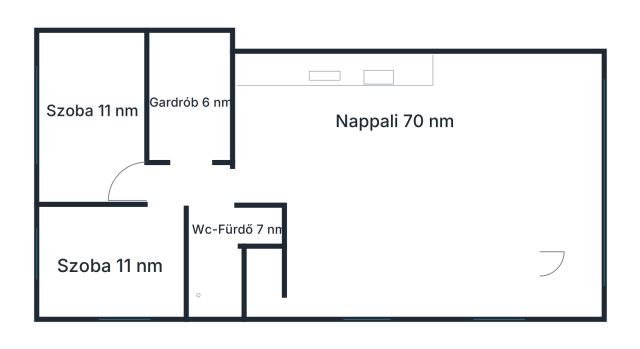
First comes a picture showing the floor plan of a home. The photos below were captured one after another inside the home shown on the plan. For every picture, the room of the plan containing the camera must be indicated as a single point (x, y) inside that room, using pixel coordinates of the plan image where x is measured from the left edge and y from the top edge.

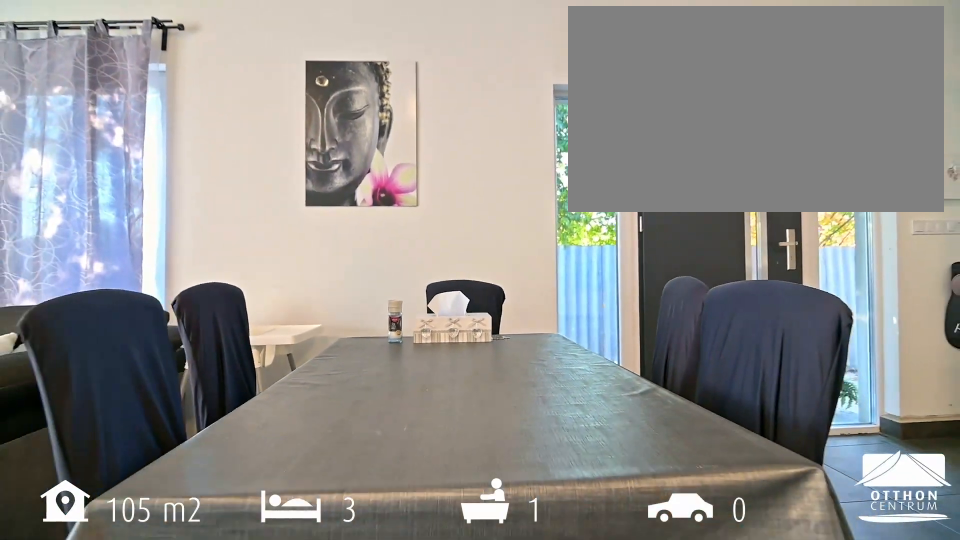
(418, 190)
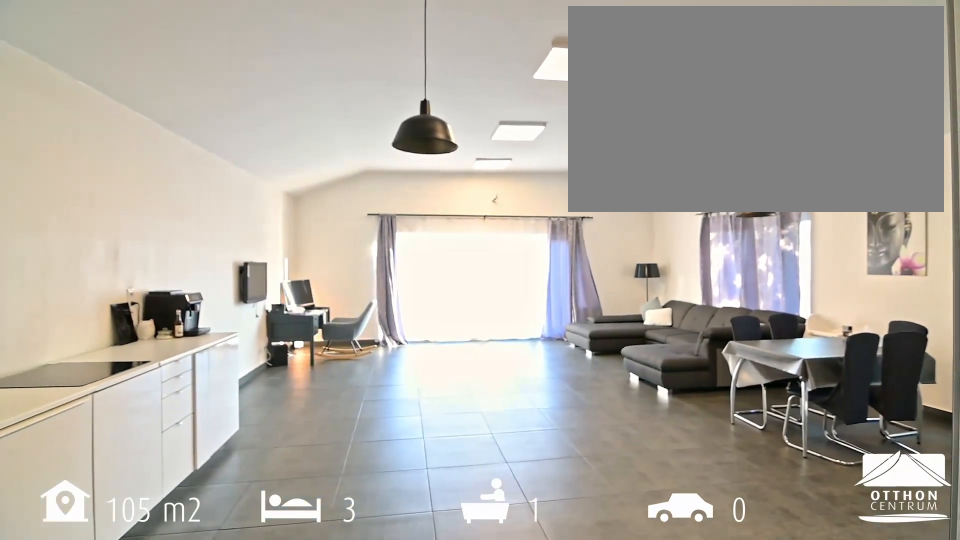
(418, 190)
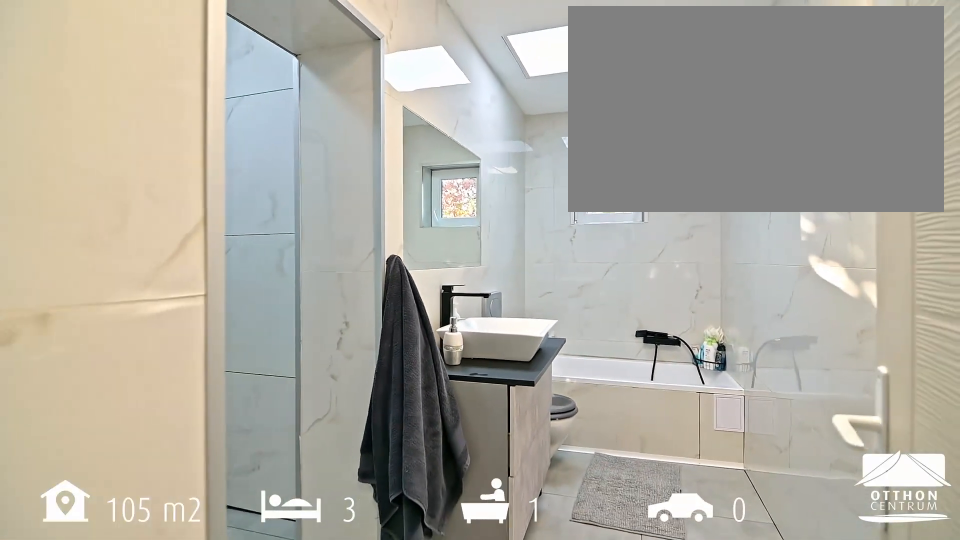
(213, 252)
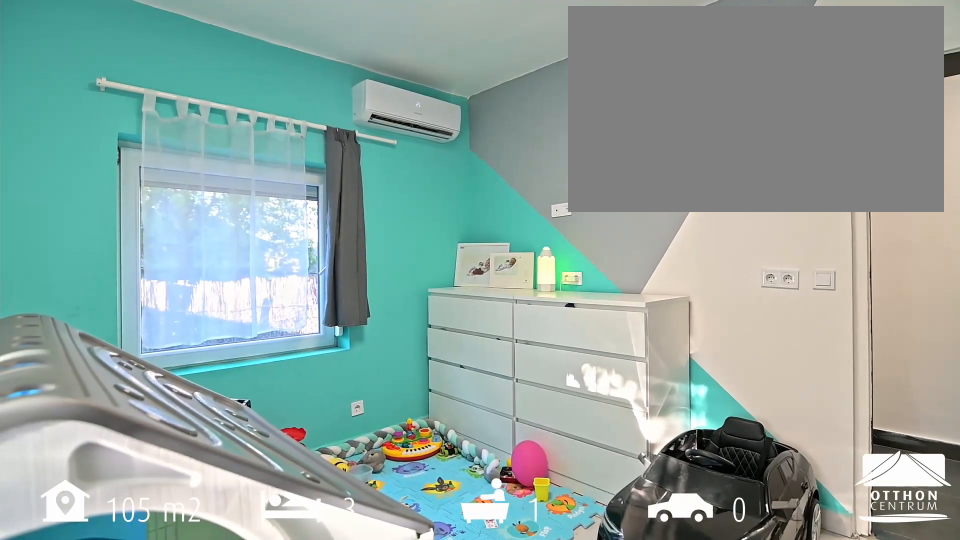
(110, 267)
